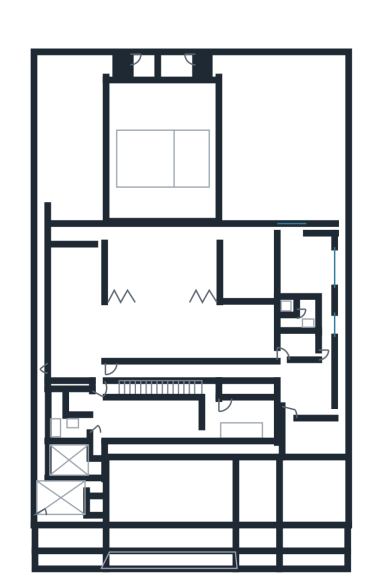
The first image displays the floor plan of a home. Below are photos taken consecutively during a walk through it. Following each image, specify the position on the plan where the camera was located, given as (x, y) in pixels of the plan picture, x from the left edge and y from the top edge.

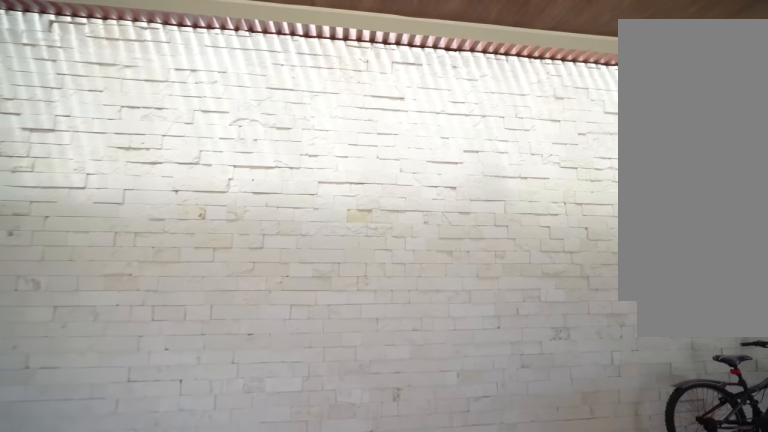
(150, 490)
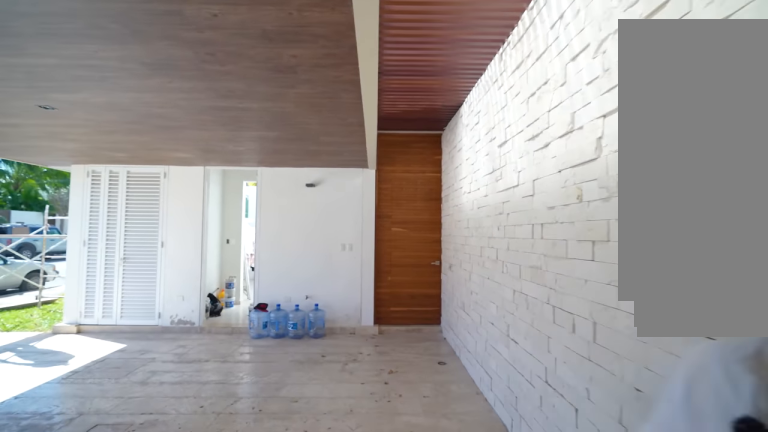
(175, 449)
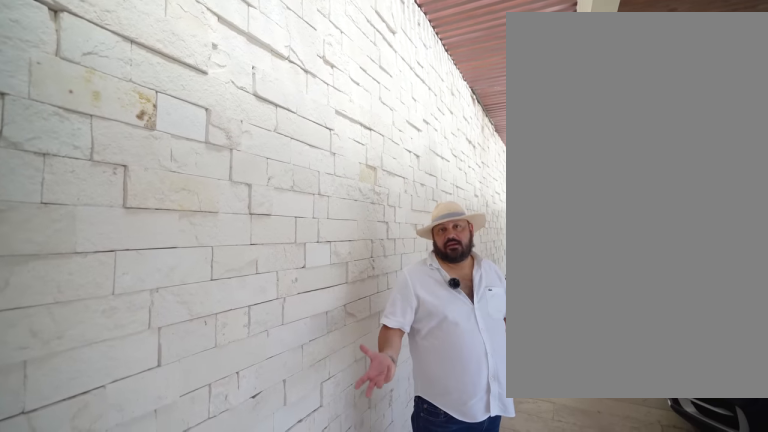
(144, 461)
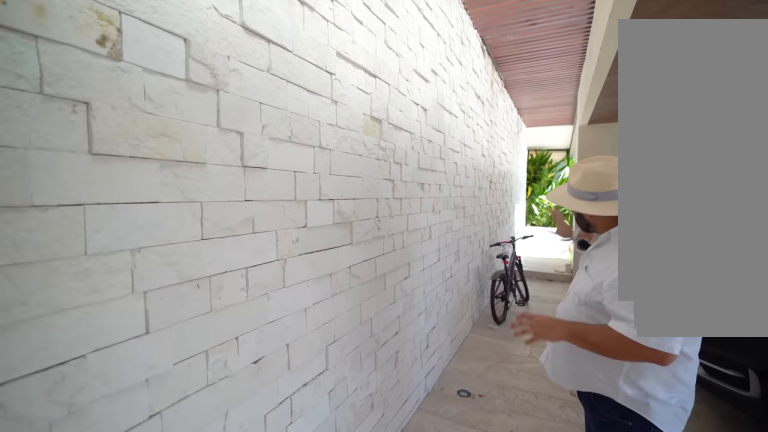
(140, 459)
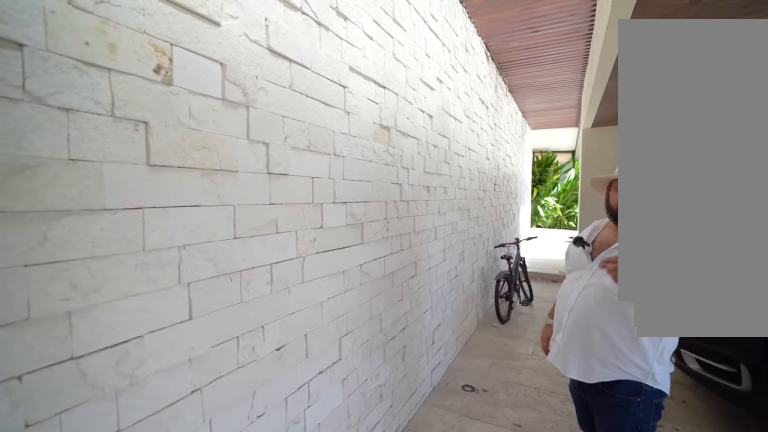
(140, 457)
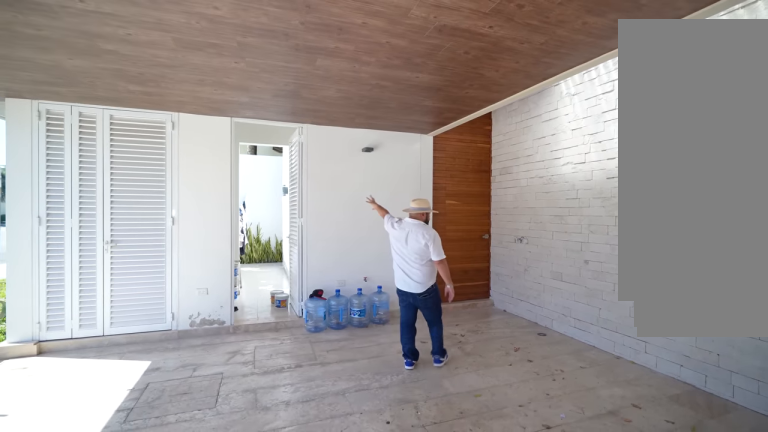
(156, 481)
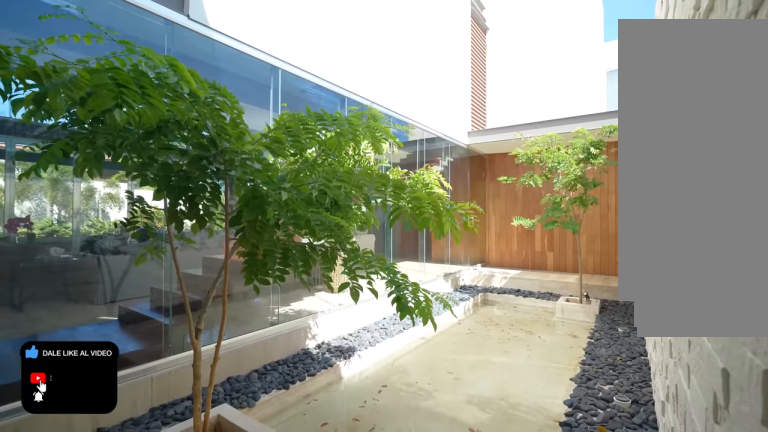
(111, 431)
